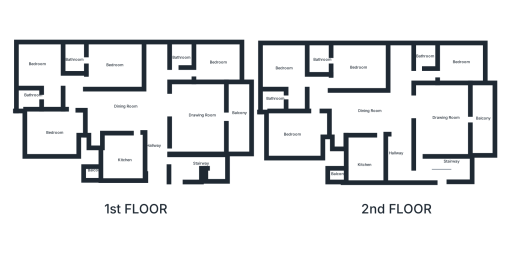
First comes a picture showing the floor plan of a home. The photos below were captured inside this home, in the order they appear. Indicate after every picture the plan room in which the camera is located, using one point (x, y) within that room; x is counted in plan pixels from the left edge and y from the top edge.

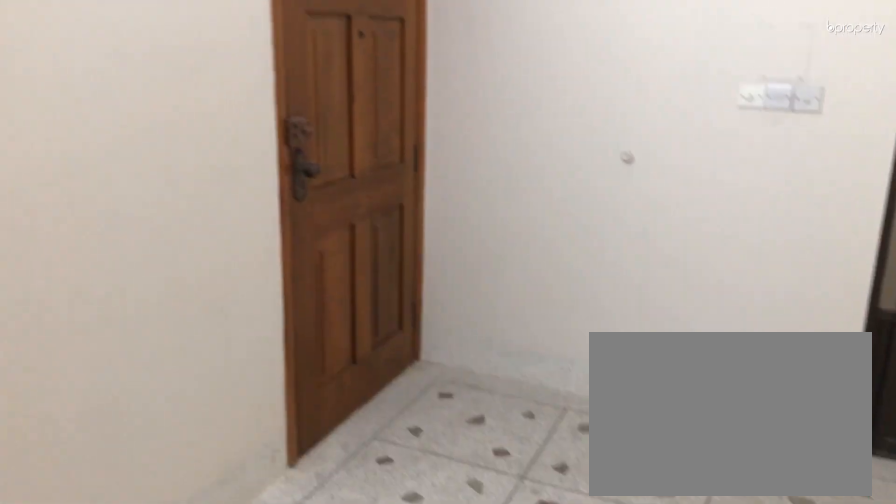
(446, 121)
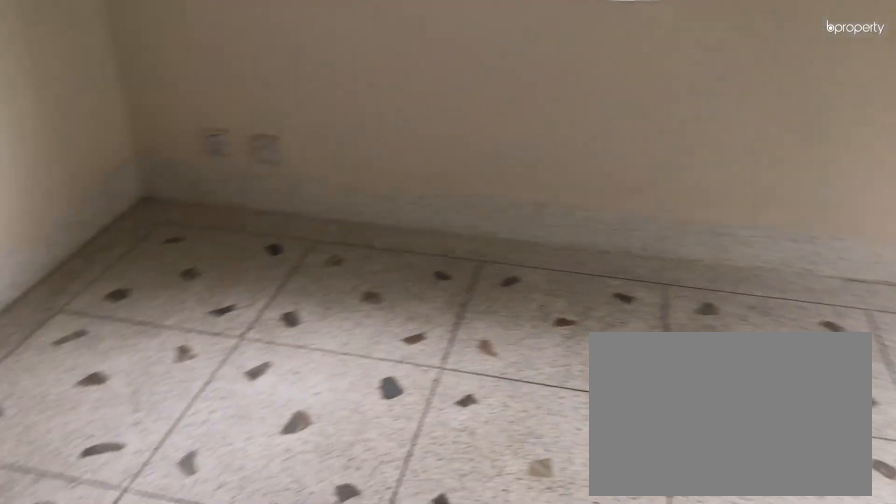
(462, 64)
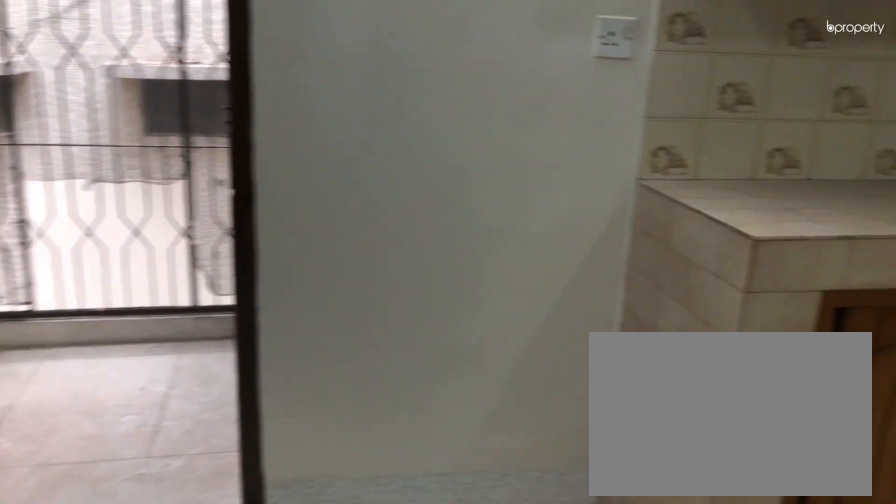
(366, 157)
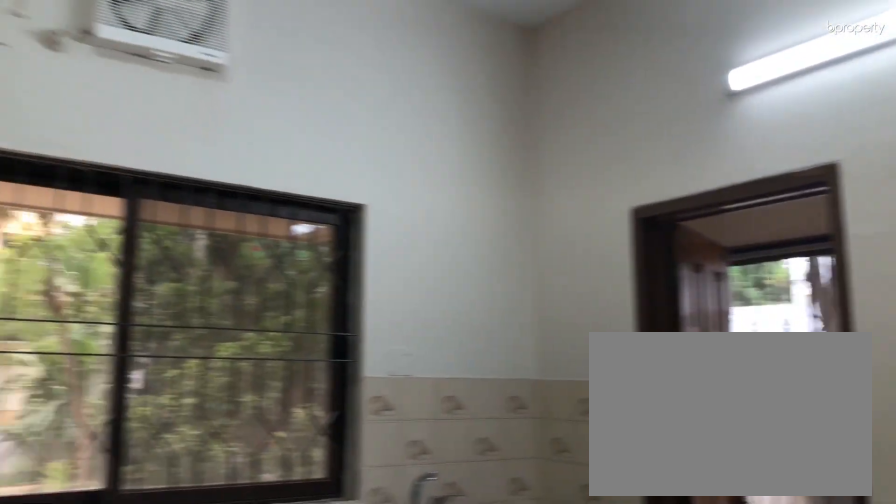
(369, 154)
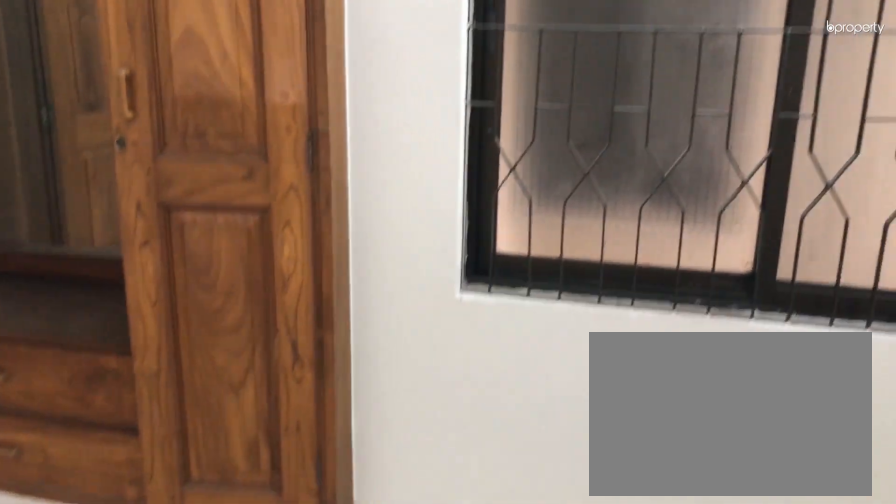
(303, 127)
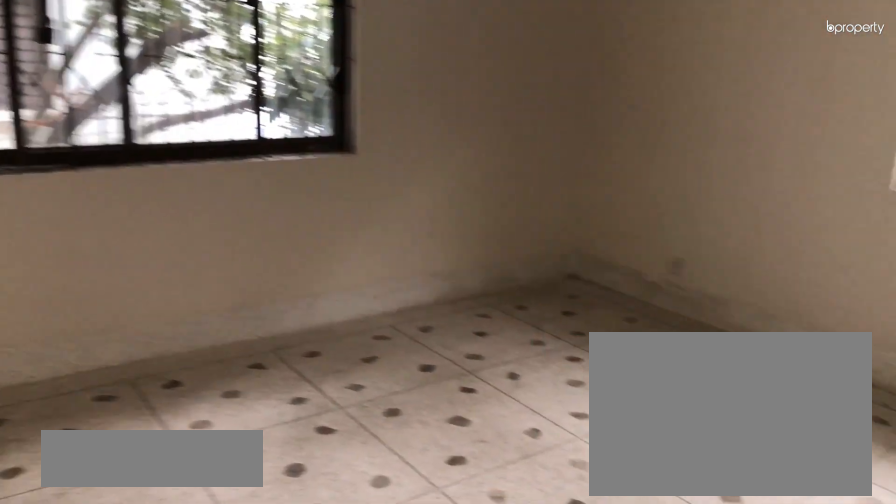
(286, 68)
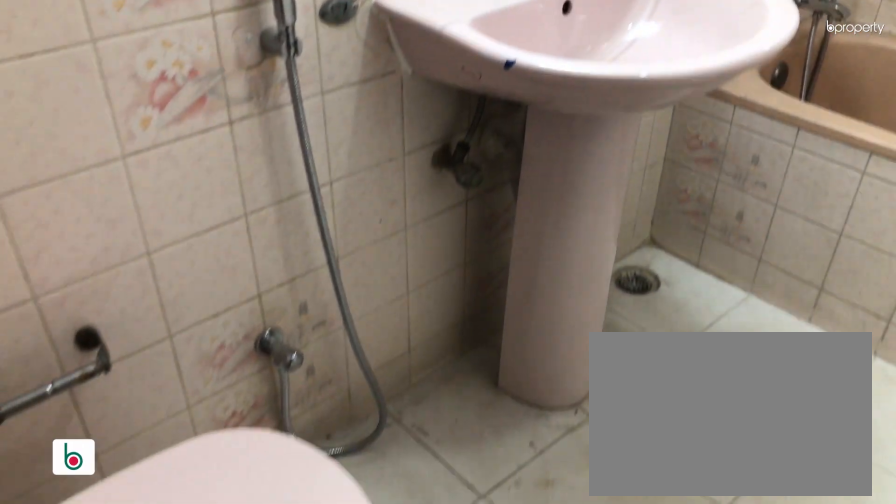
(275, 97)
